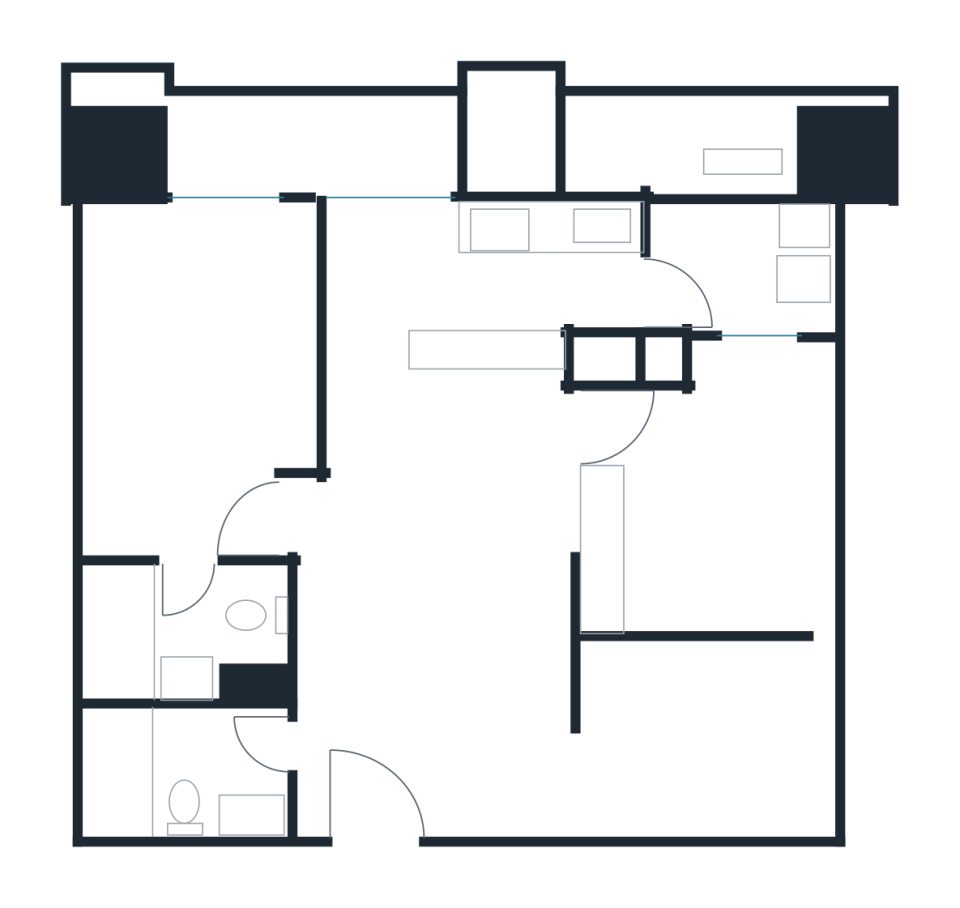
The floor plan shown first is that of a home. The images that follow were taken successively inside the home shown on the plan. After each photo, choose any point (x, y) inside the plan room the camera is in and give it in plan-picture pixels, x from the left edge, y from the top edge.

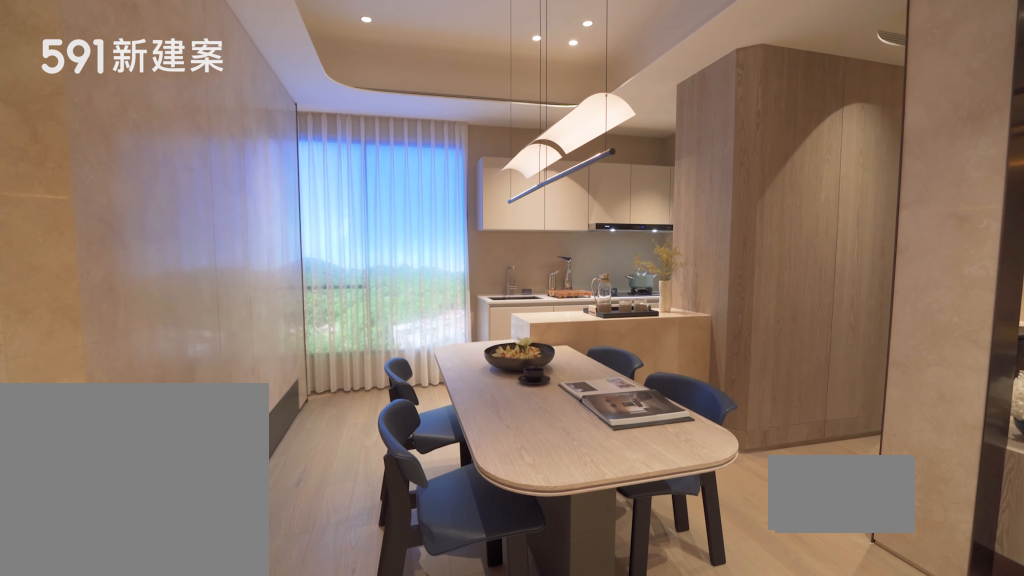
(452, 429)
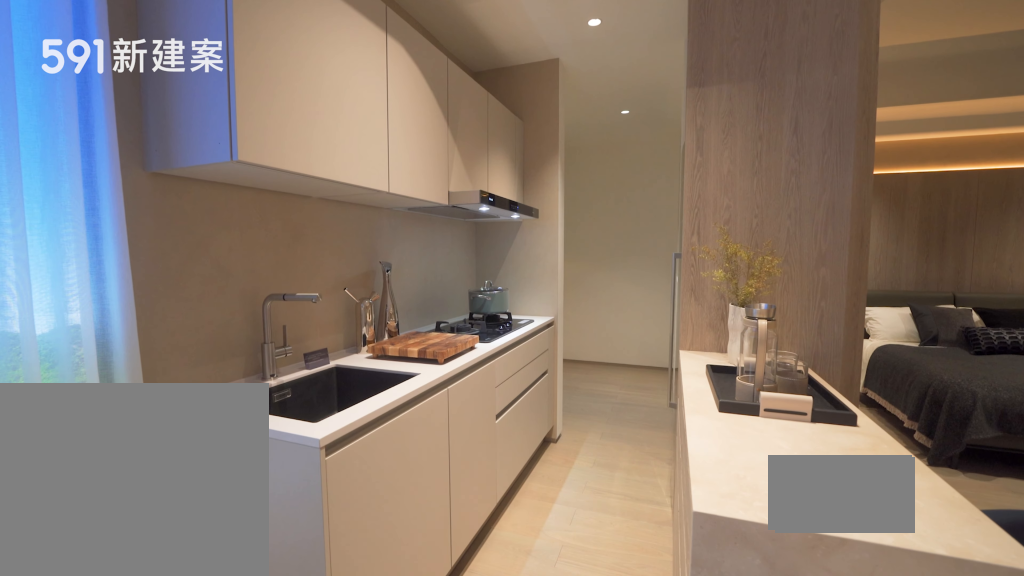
(555, 275)
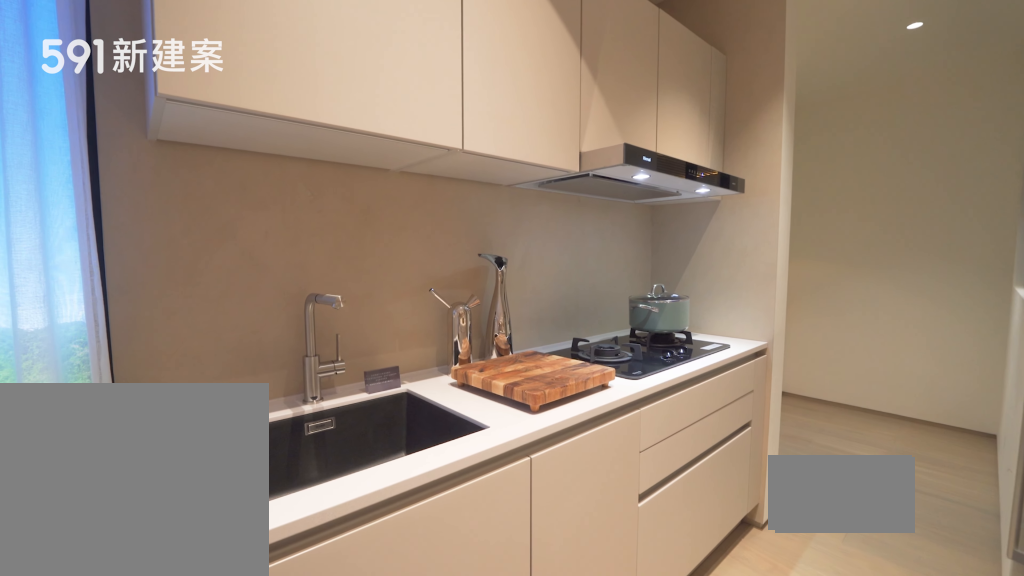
(555, 275)
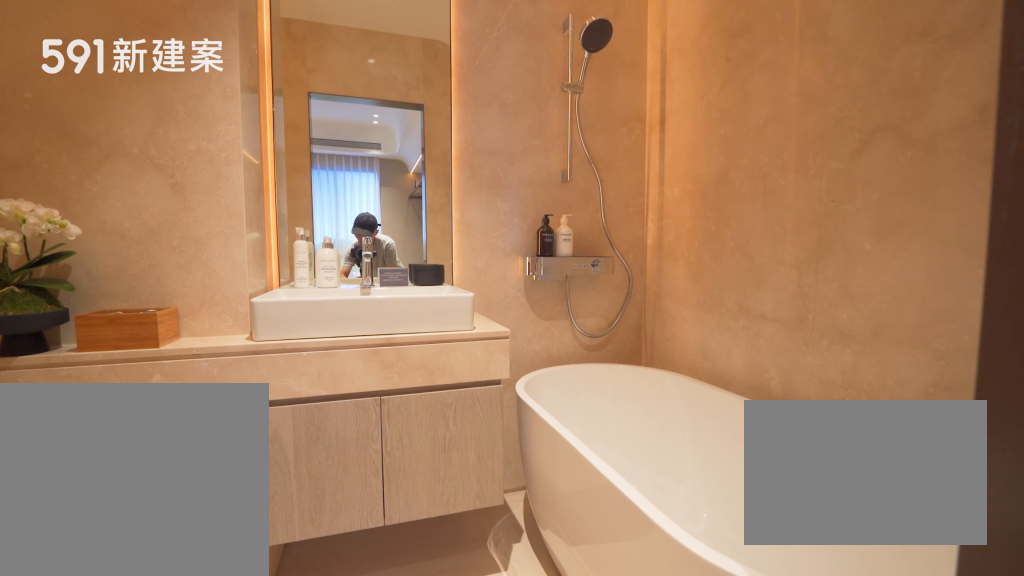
(188, 634)
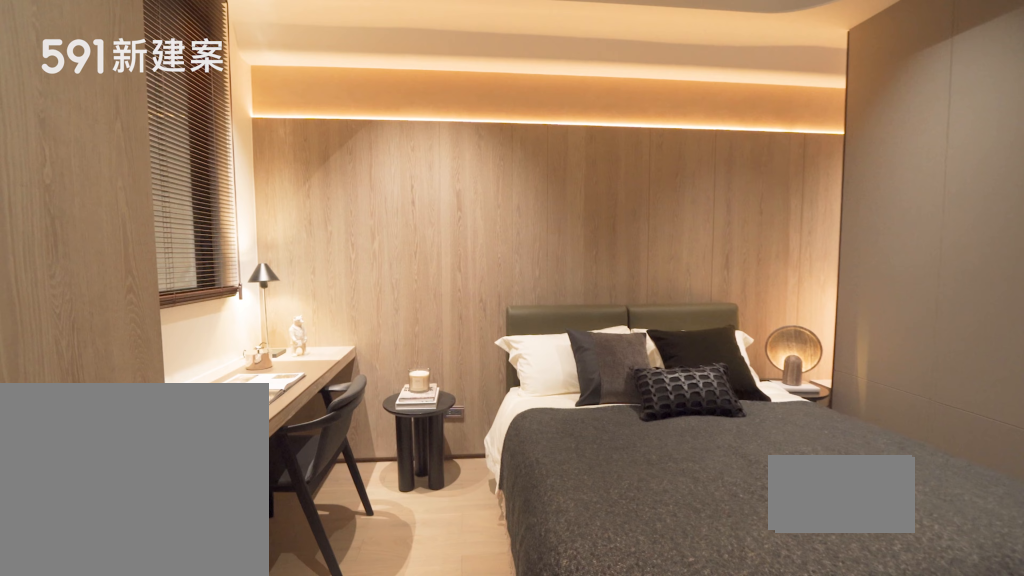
(716, 499)
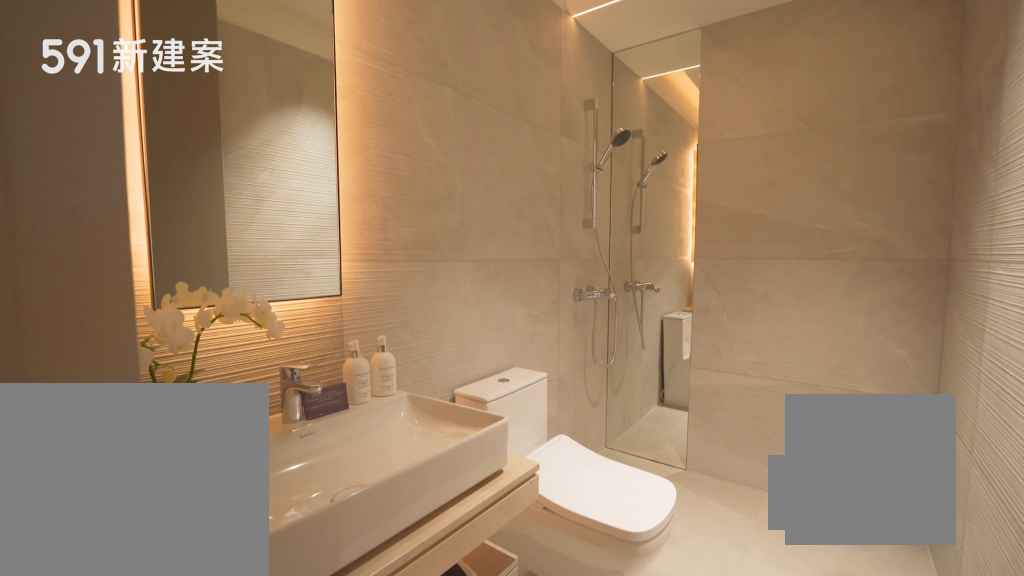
(180, 772)
